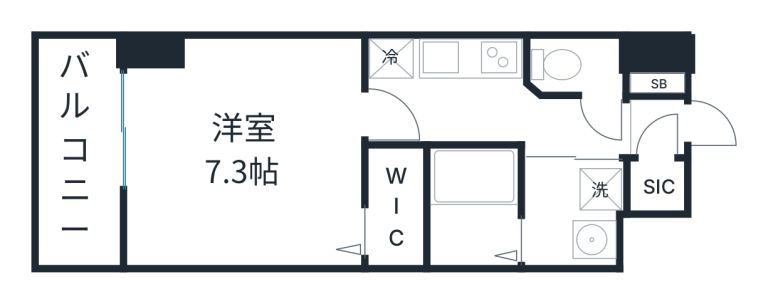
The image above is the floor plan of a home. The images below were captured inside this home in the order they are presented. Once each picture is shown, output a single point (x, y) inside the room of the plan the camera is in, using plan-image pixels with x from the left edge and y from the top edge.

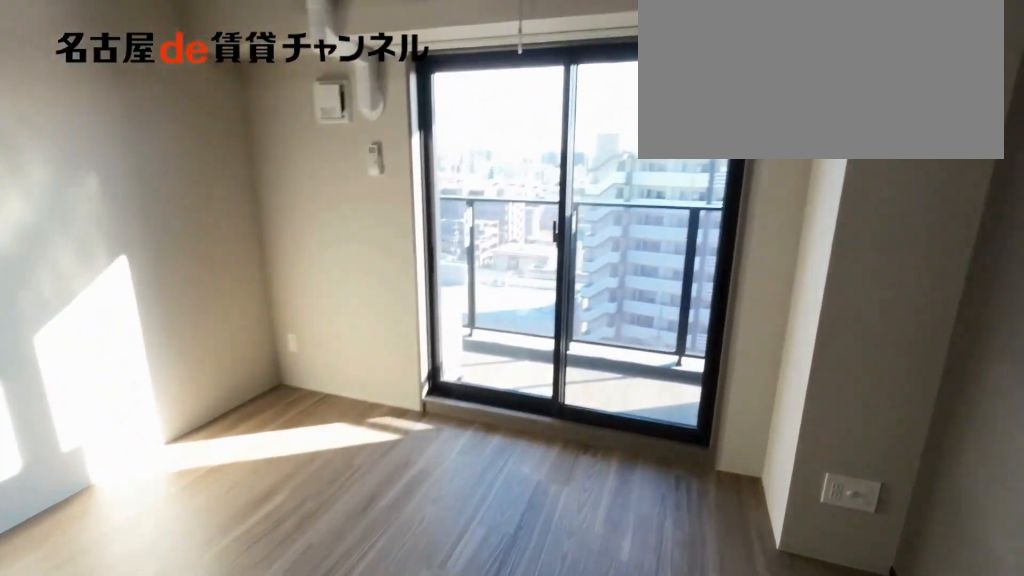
(247, 155)
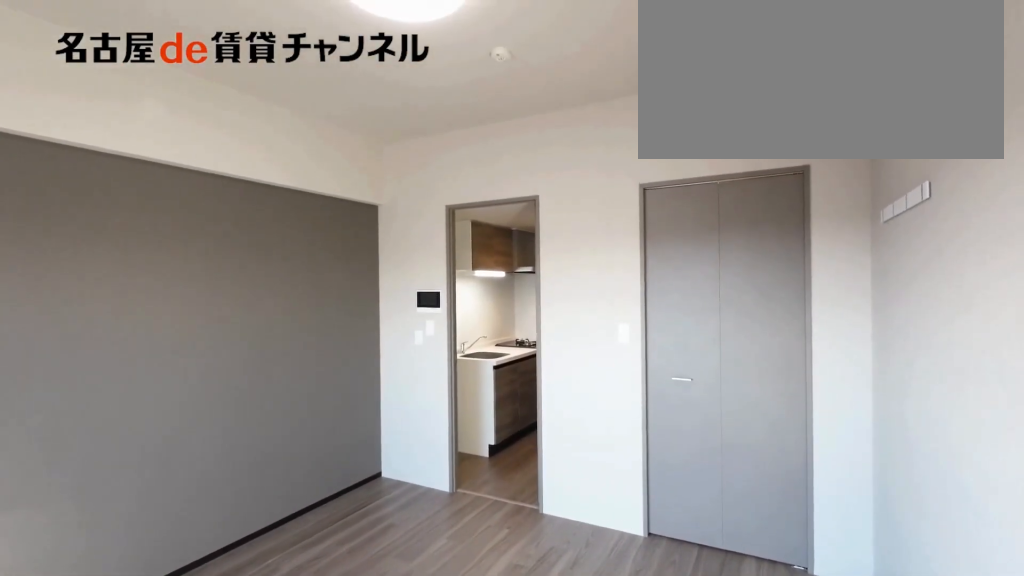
(247, 155)
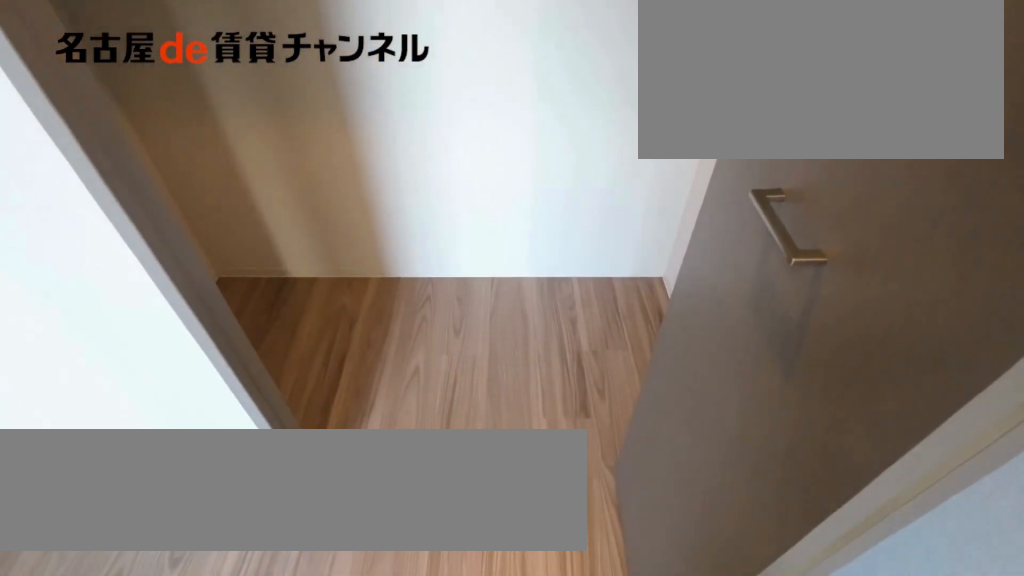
(395, 207)
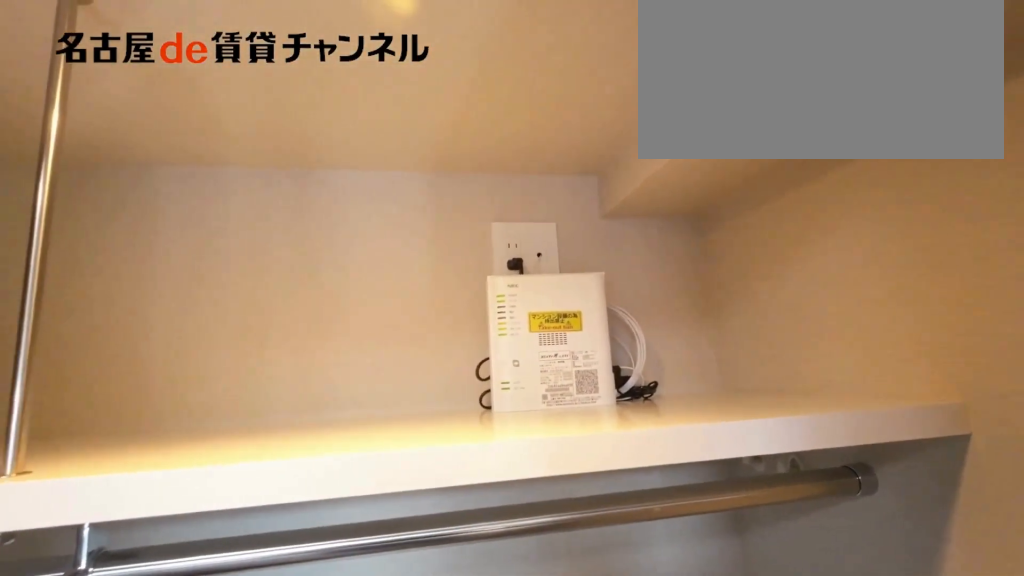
(395, 207)
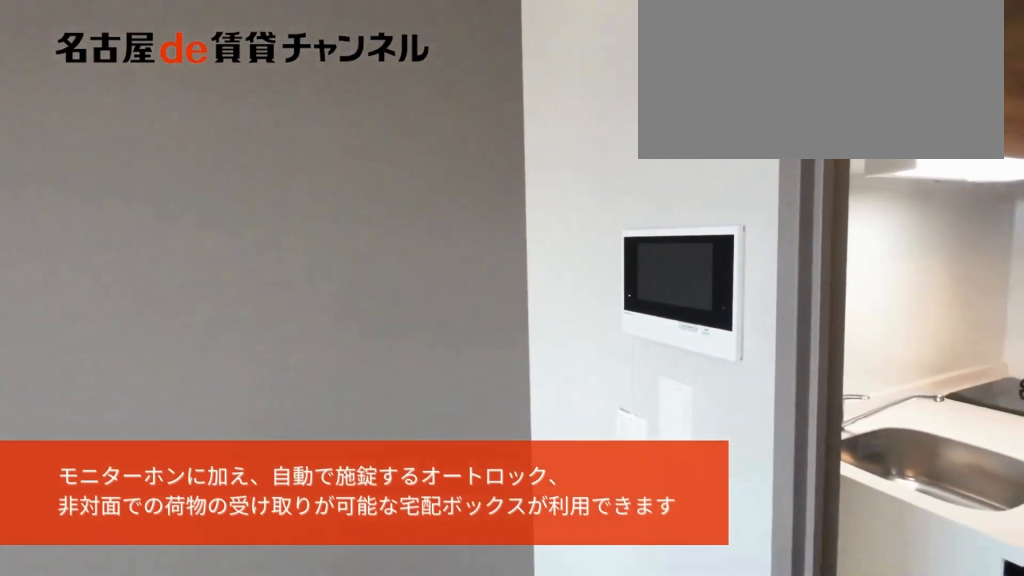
(246, 155)
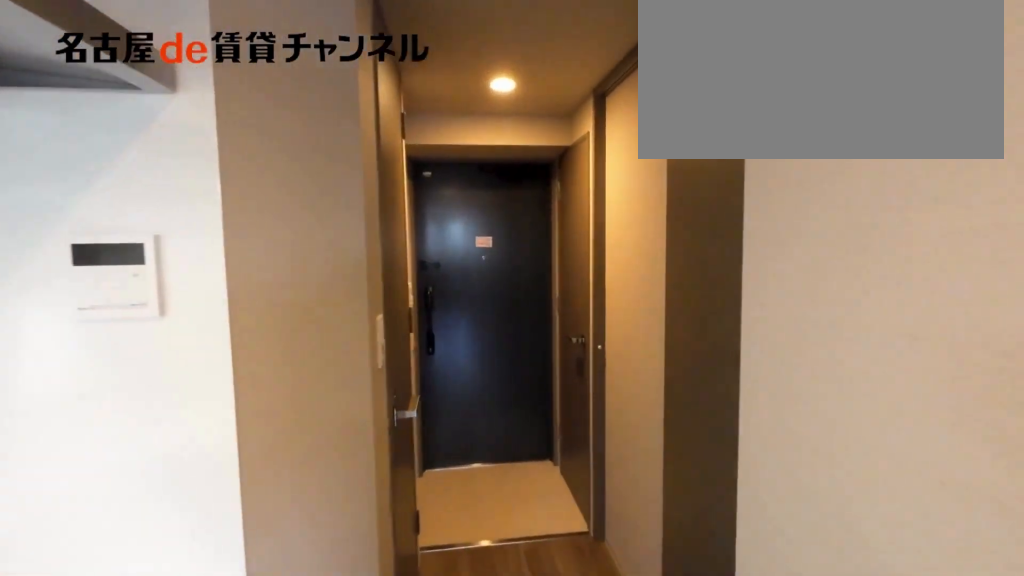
(494, 116)
